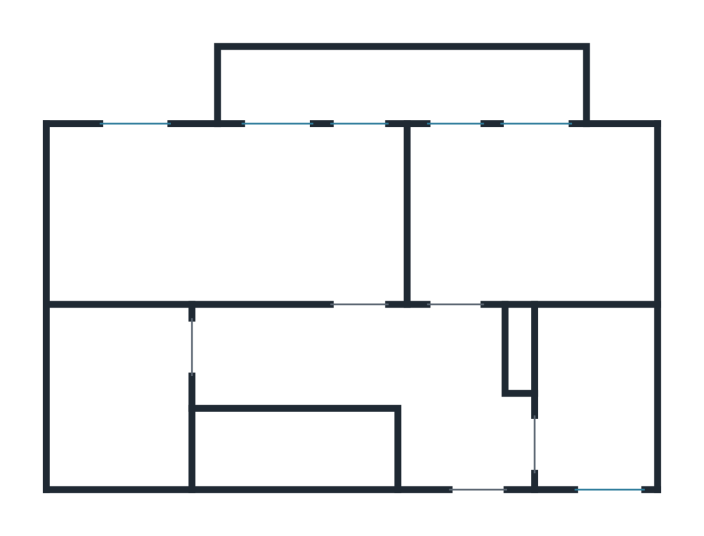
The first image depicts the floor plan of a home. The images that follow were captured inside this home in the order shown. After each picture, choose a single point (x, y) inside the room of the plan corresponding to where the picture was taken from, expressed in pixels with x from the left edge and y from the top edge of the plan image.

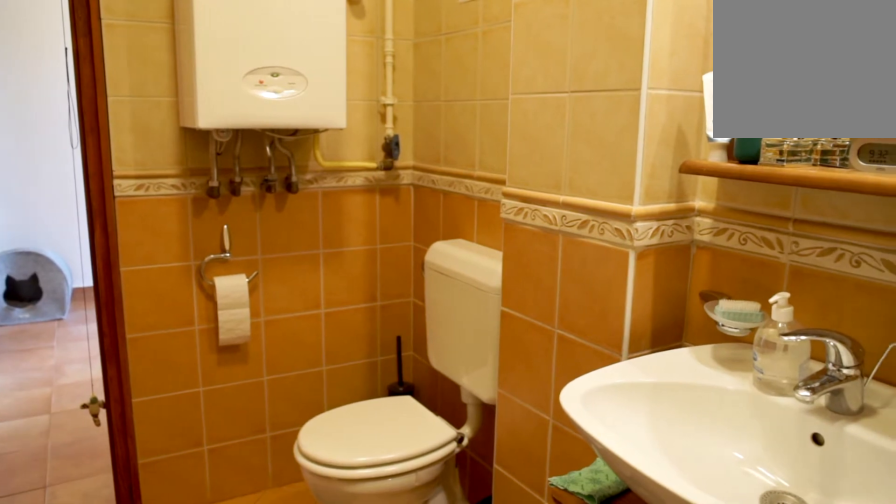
(117, 367)
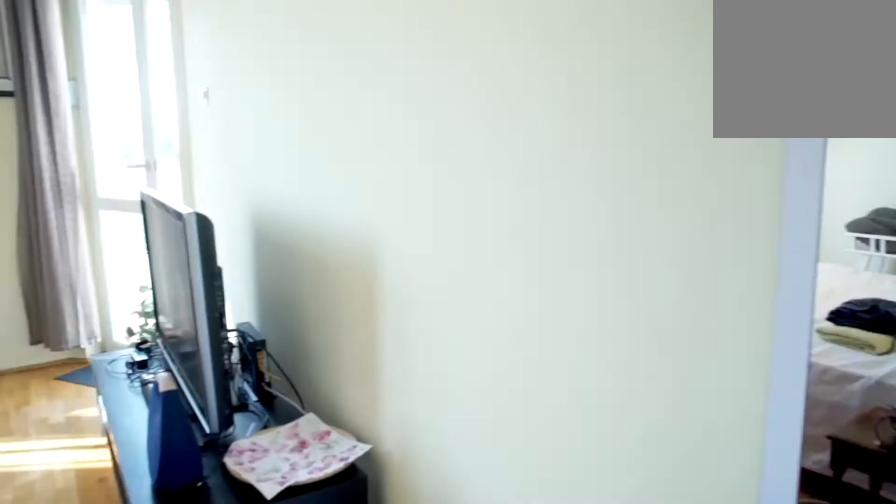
(317, 352)
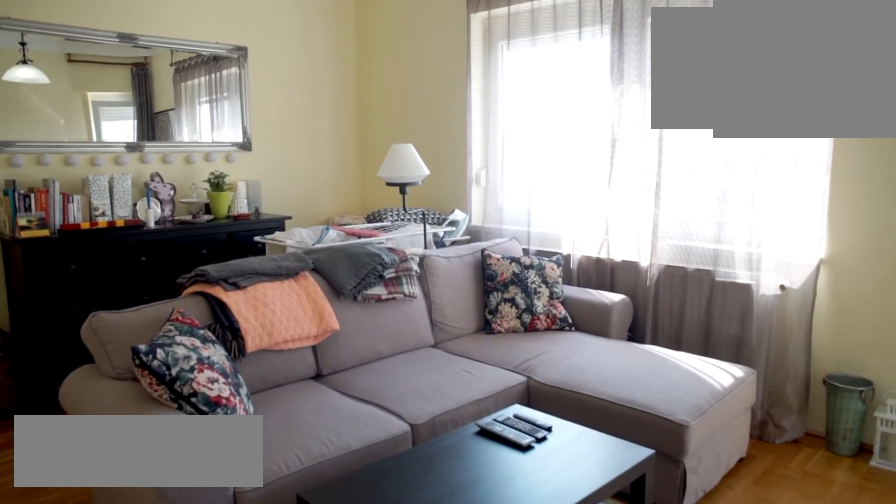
(227, 219)
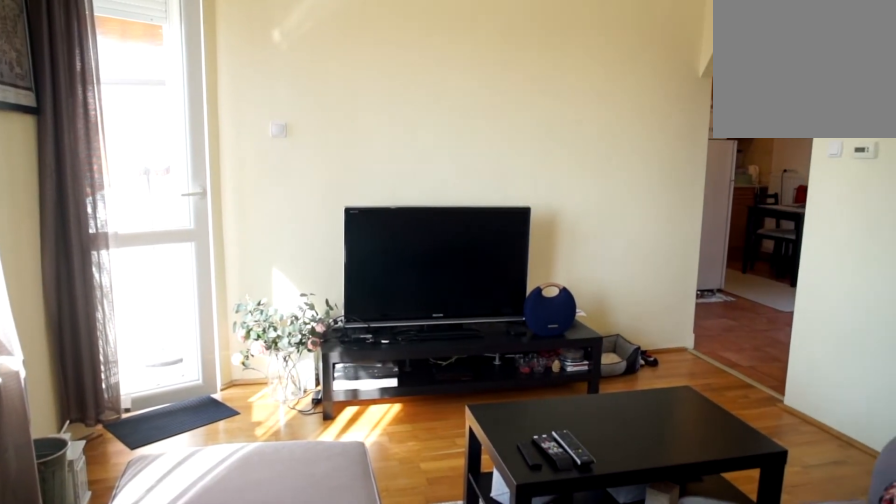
(228, 219)
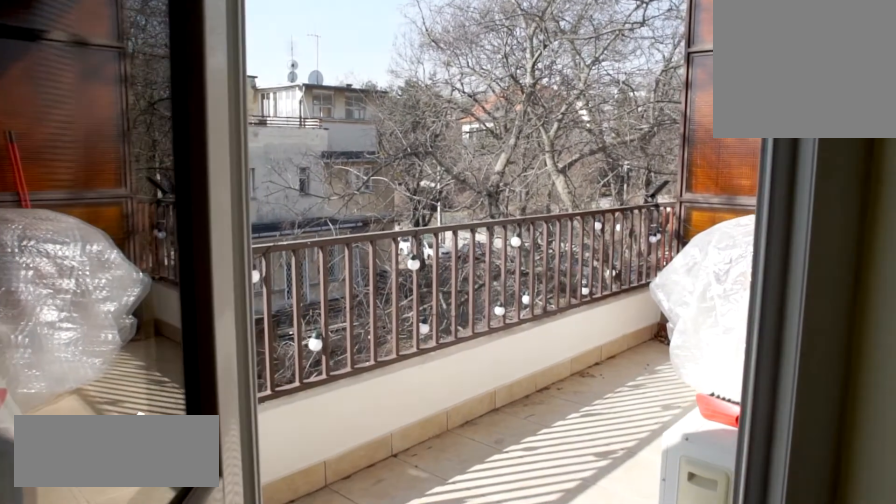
(396, 88)
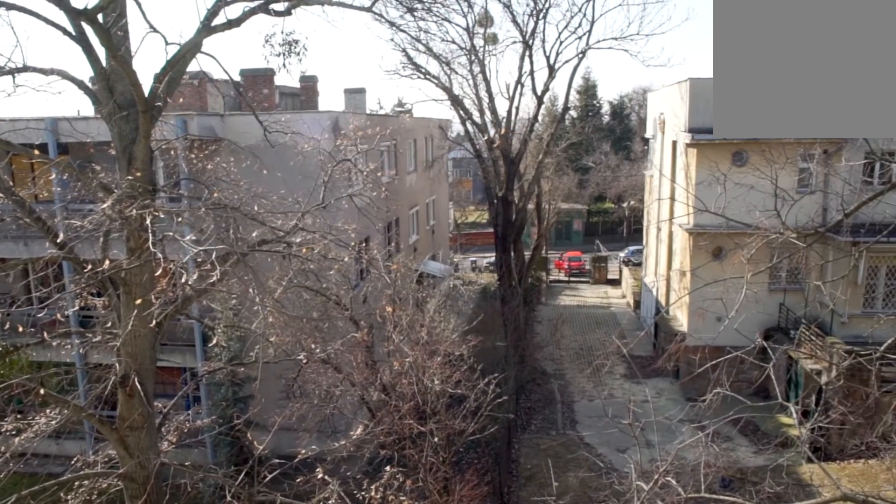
(395, 88)
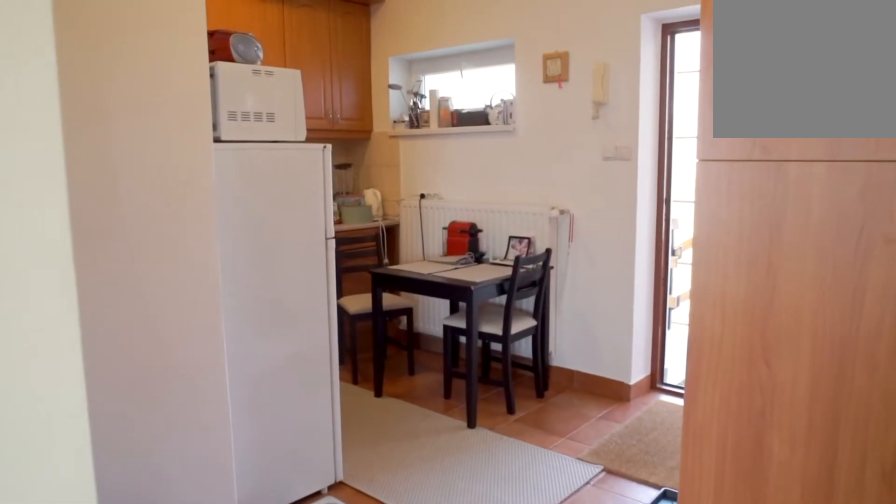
(397, 357)
